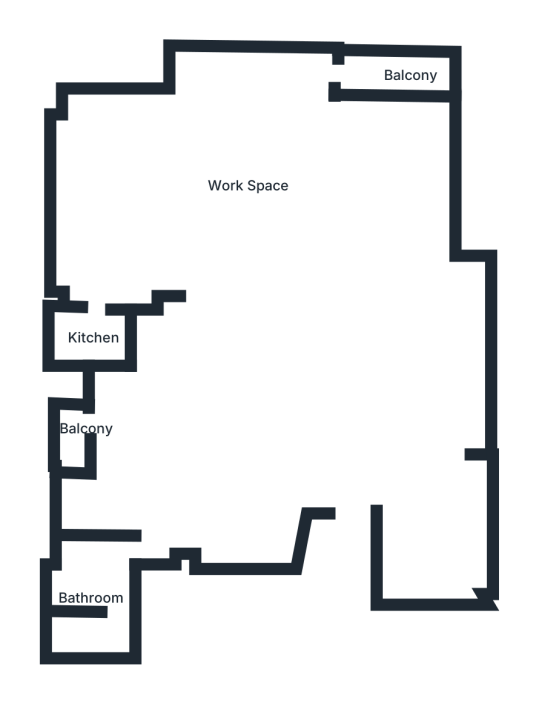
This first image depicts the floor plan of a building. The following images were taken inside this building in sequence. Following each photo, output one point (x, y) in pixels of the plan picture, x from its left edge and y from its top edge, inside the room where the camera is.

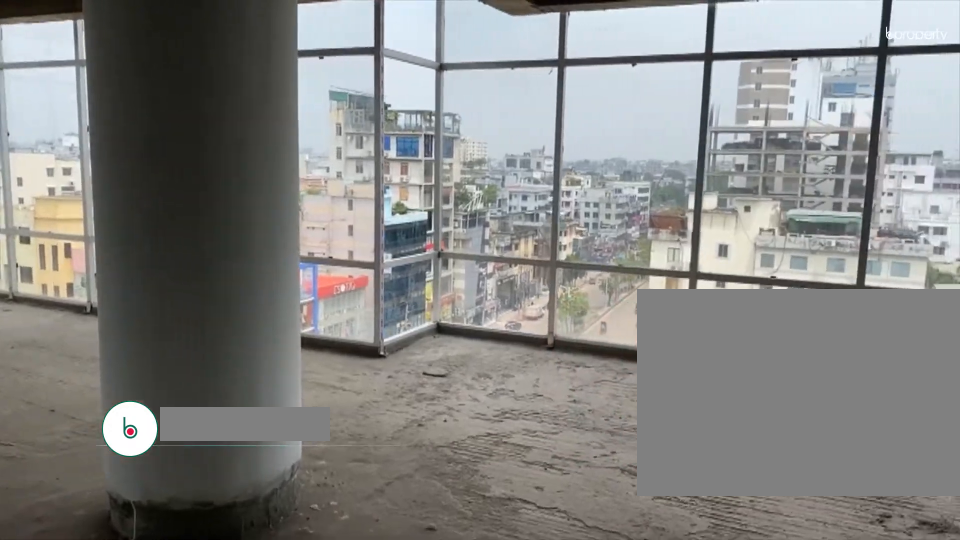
(389, 404)
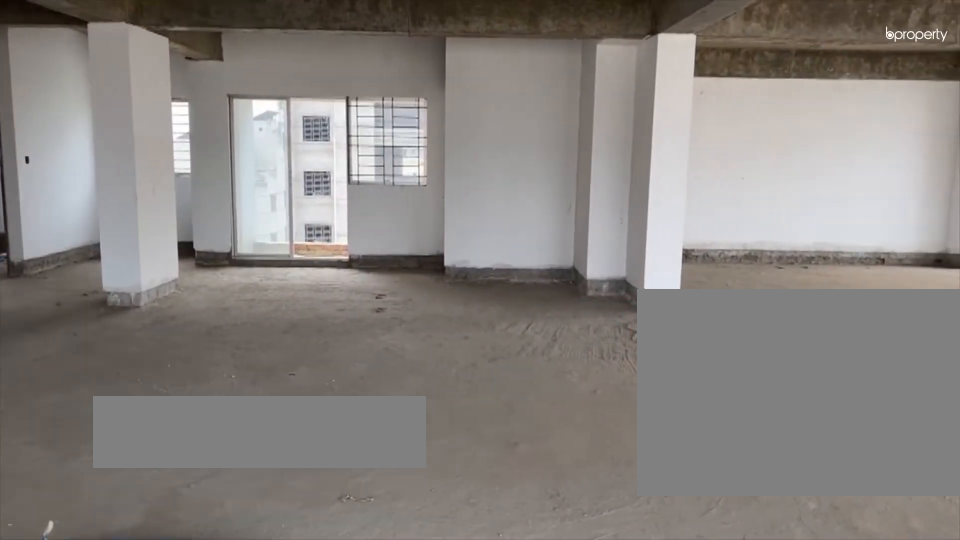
(399, 407)
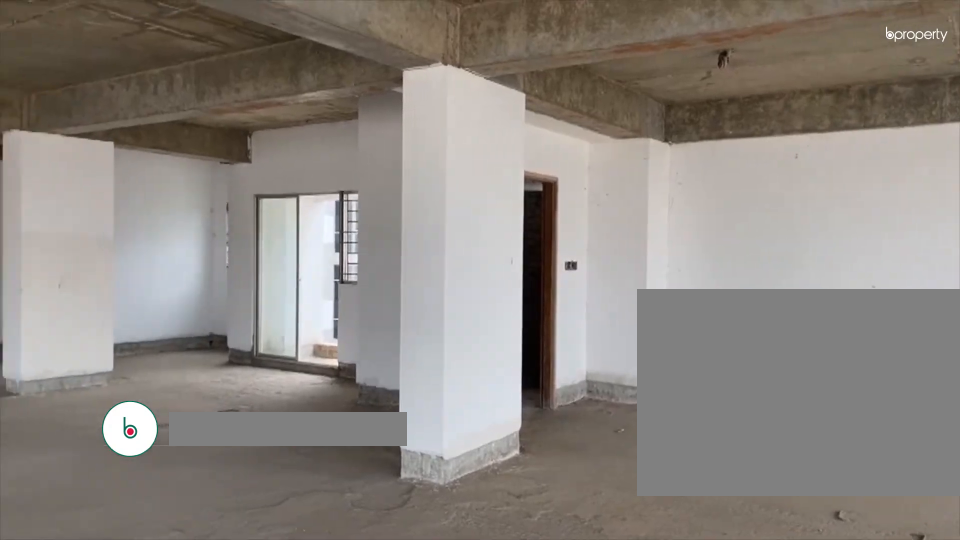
(215, 239)
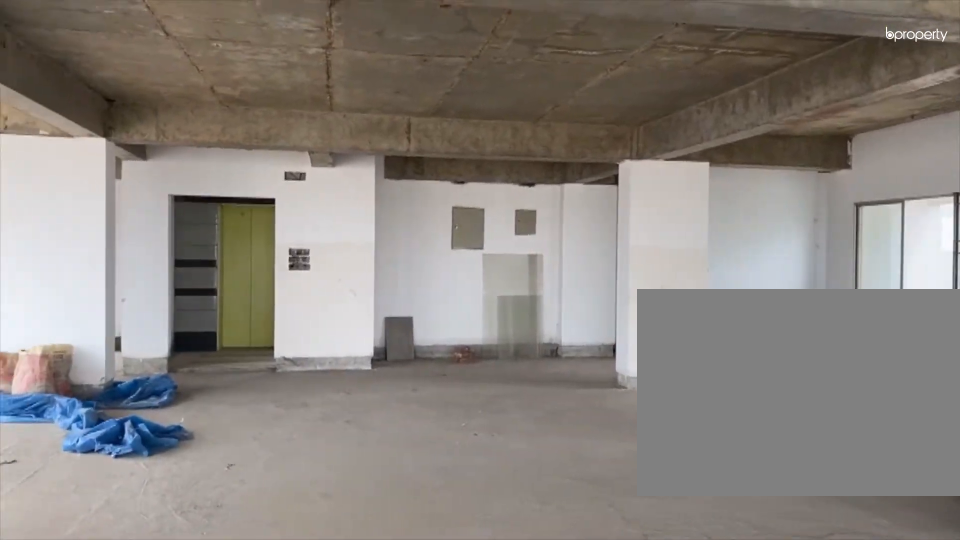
(215, 239)
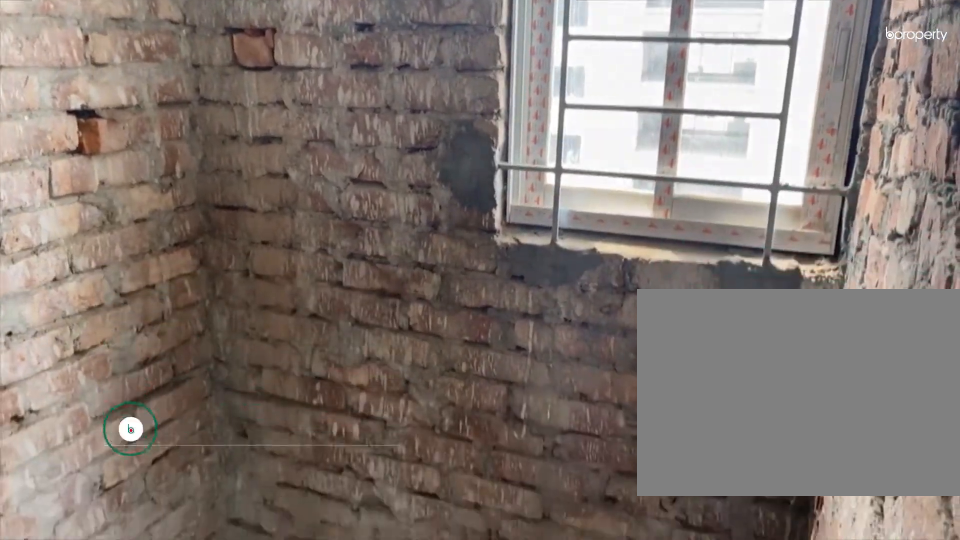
(94, 338)
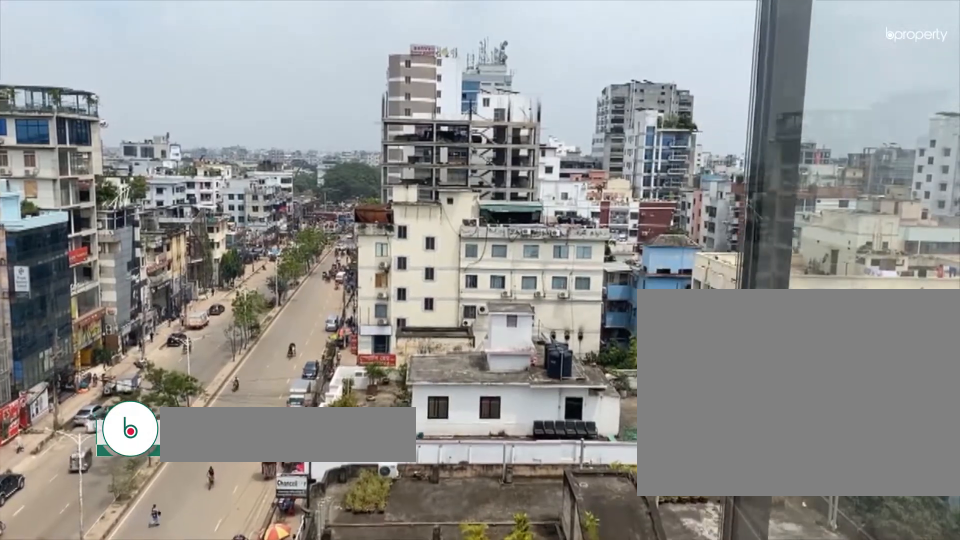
(387, 74)
